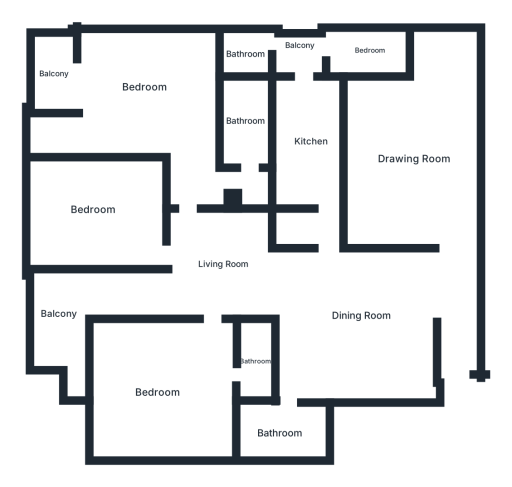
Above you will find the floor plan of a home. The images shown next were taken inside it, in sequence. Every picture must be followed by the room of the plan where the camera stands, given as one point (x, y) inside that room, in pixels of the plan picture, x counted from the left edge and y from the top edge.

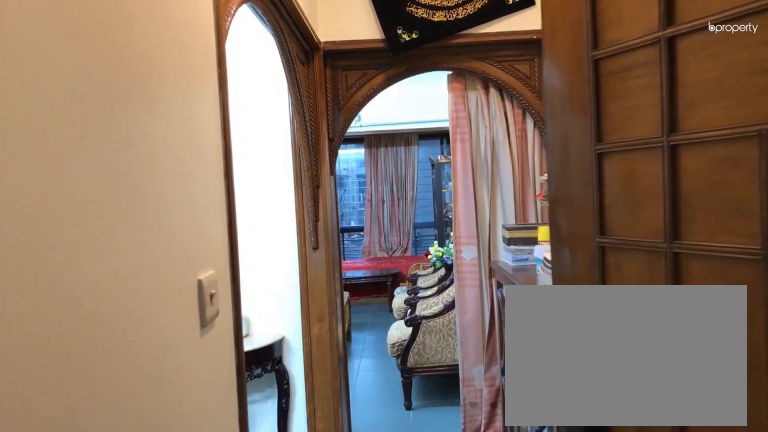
(463, 367)
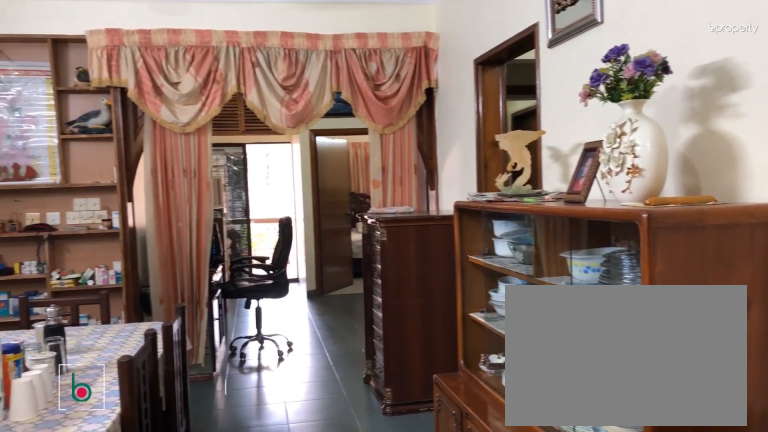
(360, 316)
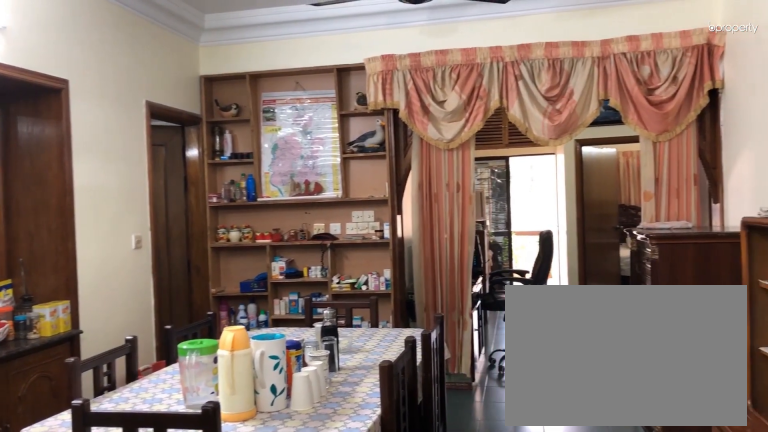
(360, 316)
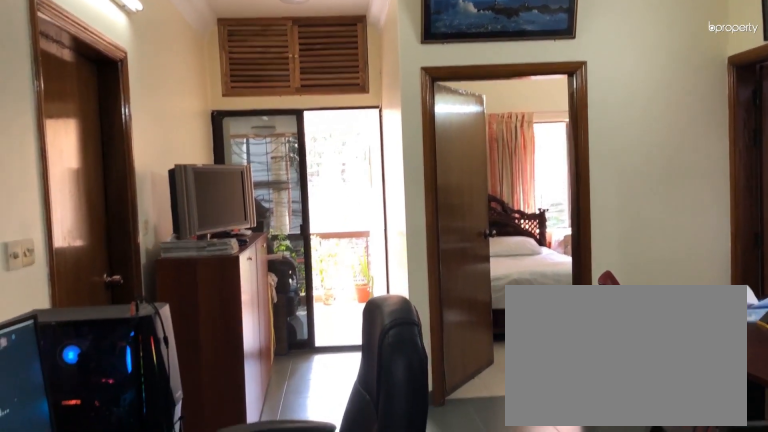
(219, 263)
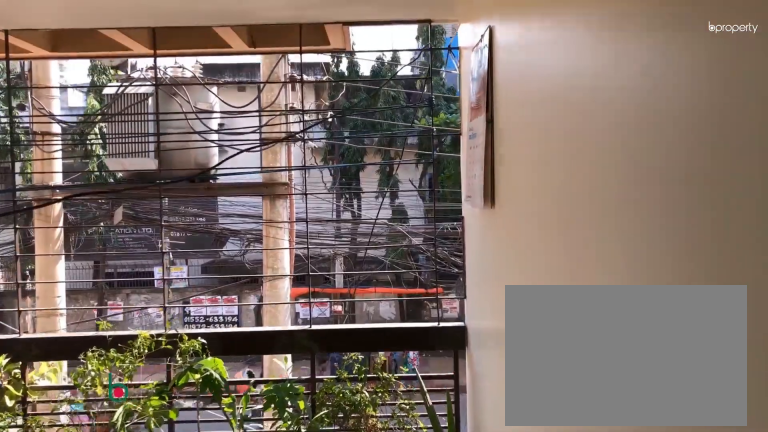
(57, 310)
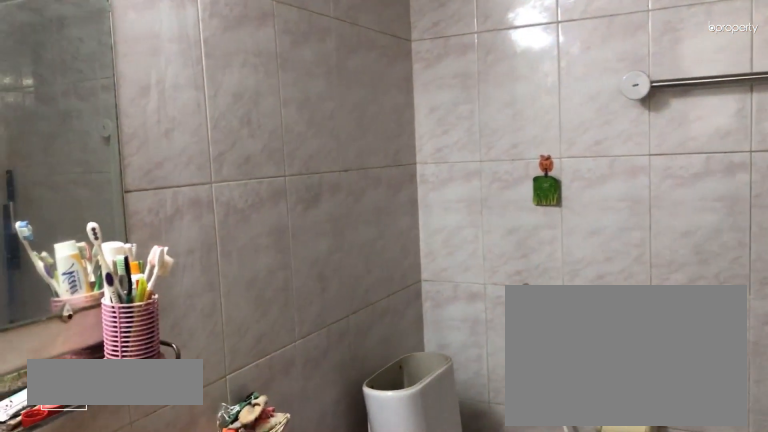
(275, 429)
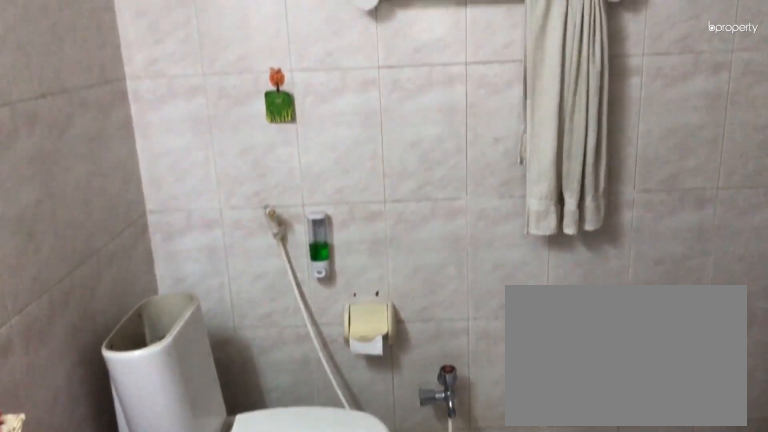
(275, 429)
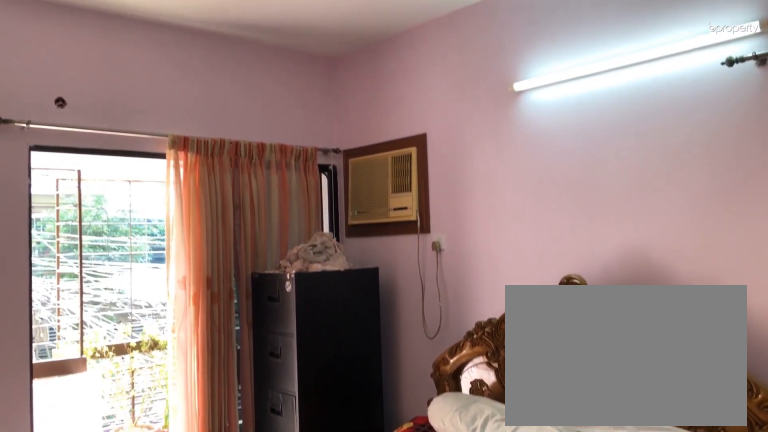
(143, 84)
